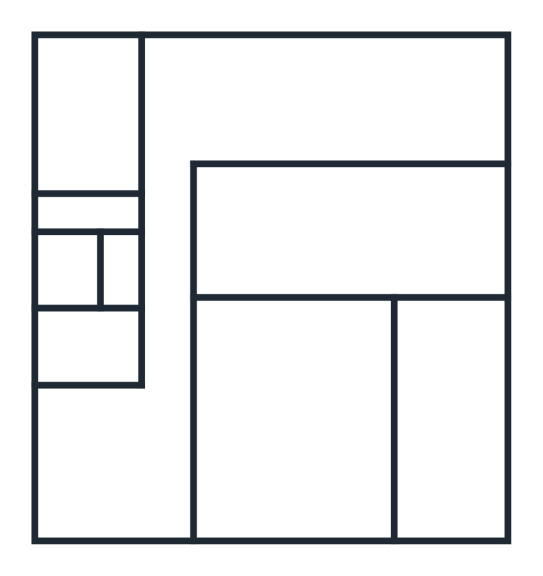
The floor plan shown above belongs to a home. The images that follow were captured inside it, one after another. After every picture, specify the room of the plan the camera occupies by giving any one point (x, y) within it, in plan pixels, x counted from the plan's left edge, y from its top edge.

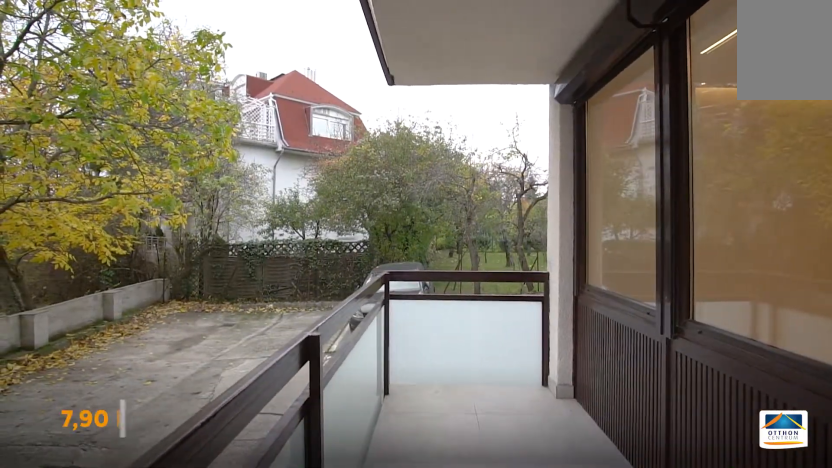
(448, 424)
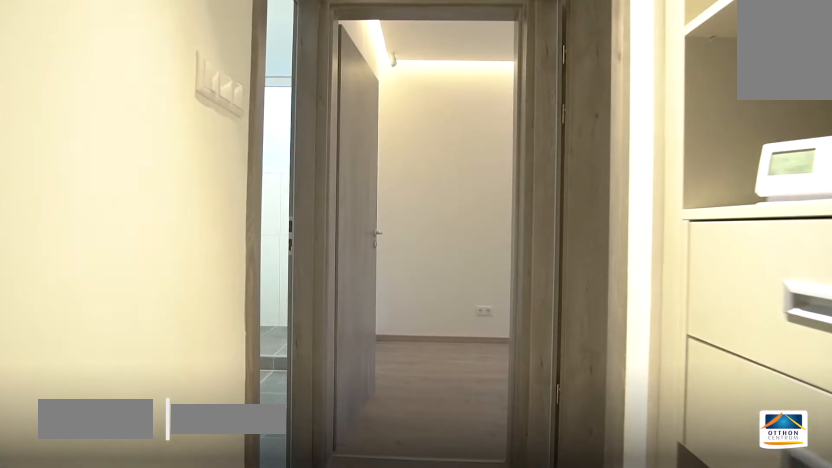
(171, 265)
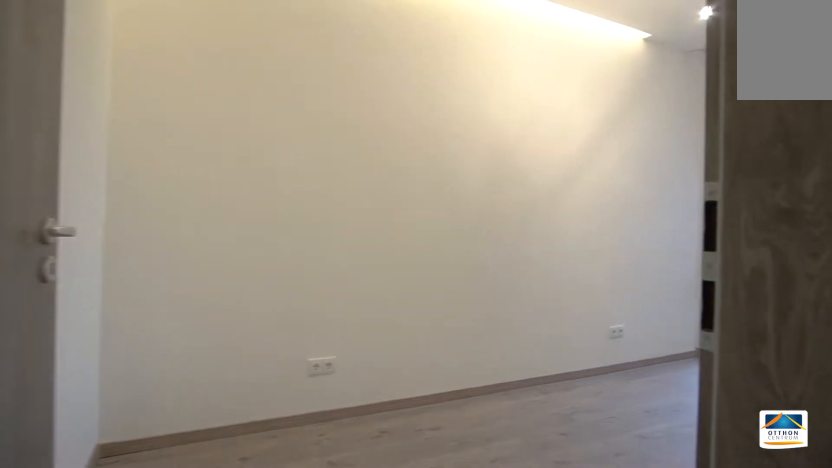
(329, 103)
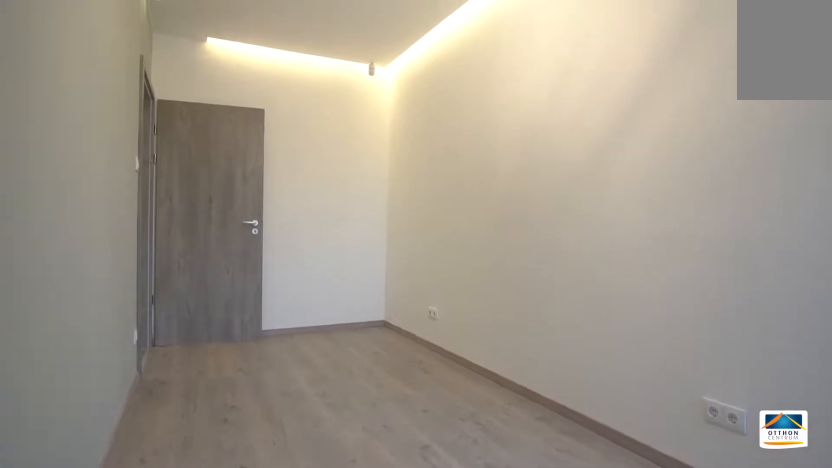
(329, 103)
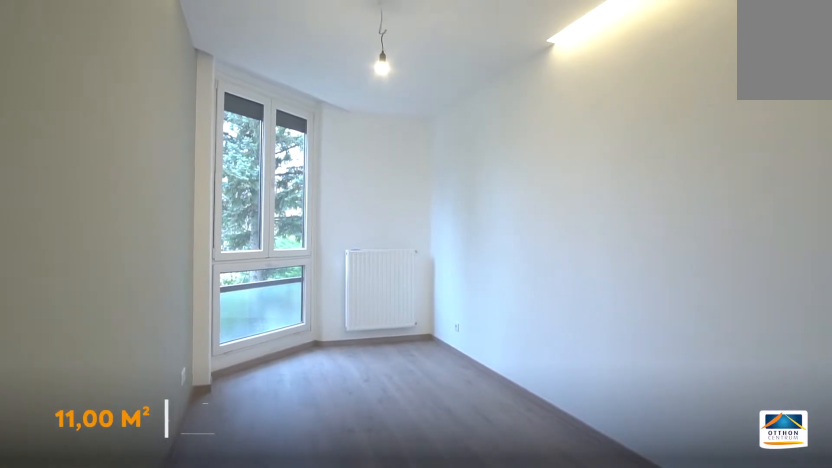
(334, 231)
